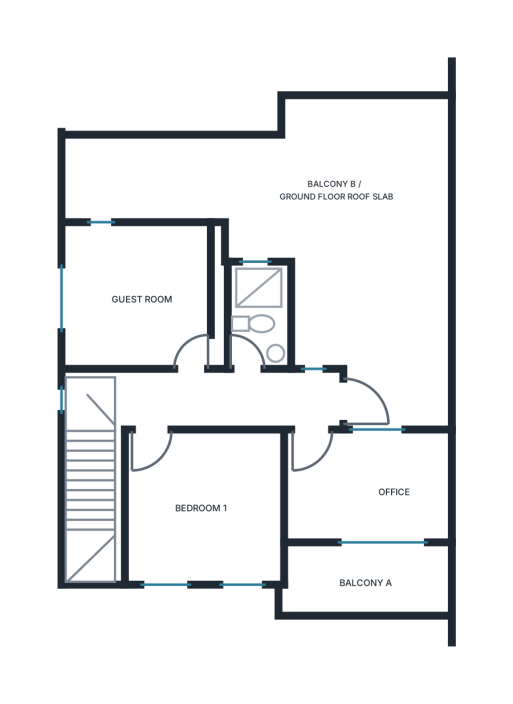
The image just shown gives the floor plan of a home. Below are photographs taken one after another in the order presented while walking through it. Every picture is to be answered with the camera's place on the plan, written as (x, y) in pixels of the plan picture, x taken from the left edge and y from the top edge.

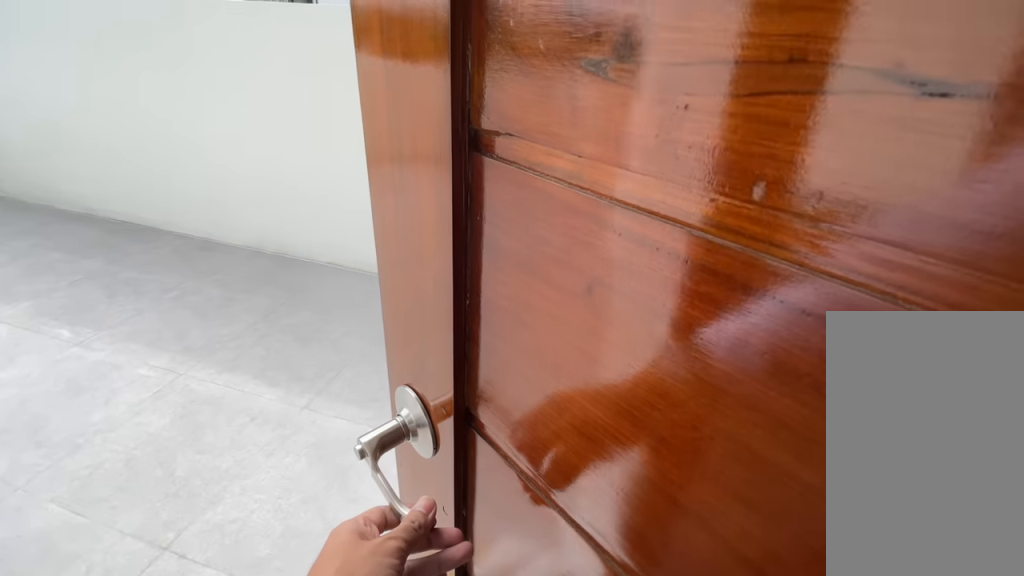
(410, 360)
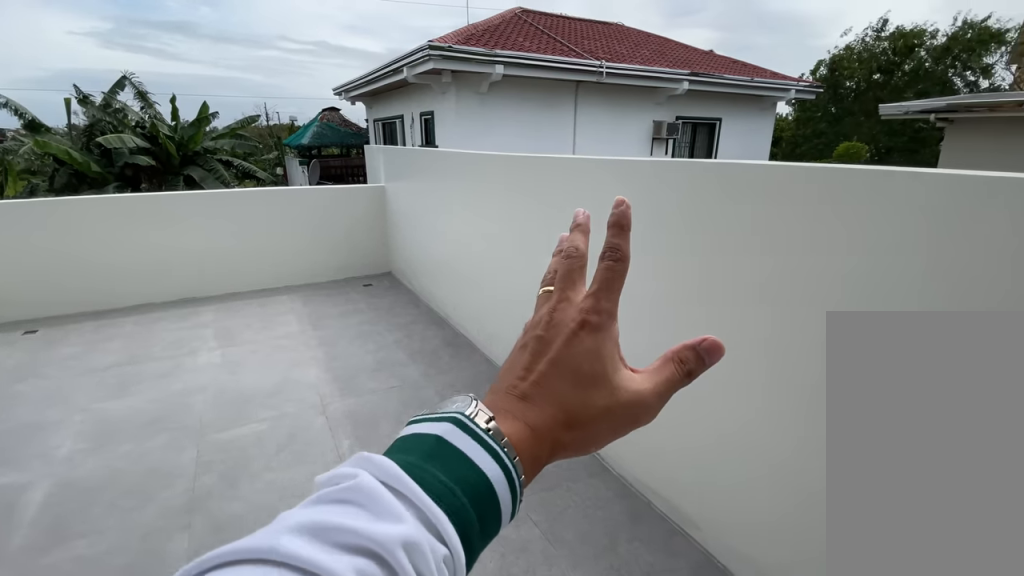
(410, 359)
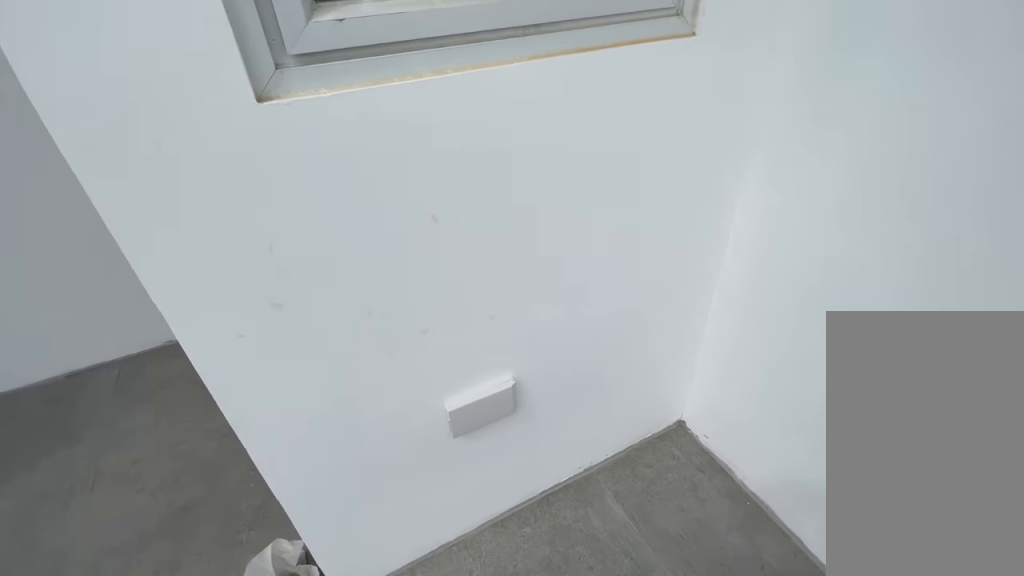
(340, 337)
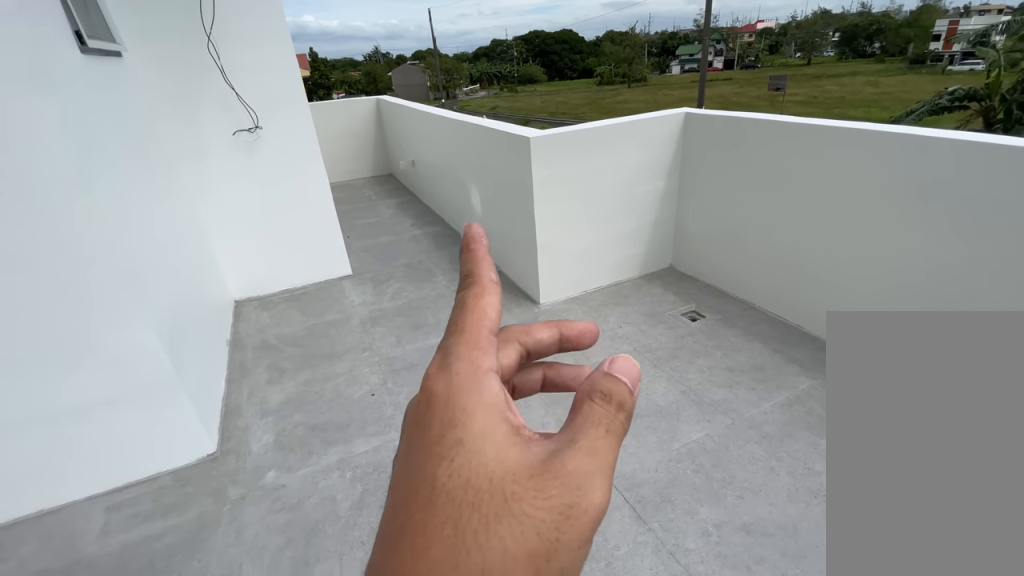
(362, 221)
